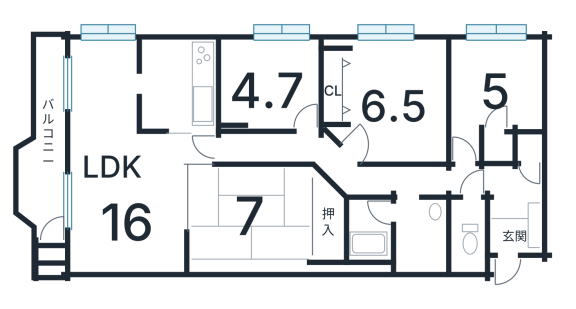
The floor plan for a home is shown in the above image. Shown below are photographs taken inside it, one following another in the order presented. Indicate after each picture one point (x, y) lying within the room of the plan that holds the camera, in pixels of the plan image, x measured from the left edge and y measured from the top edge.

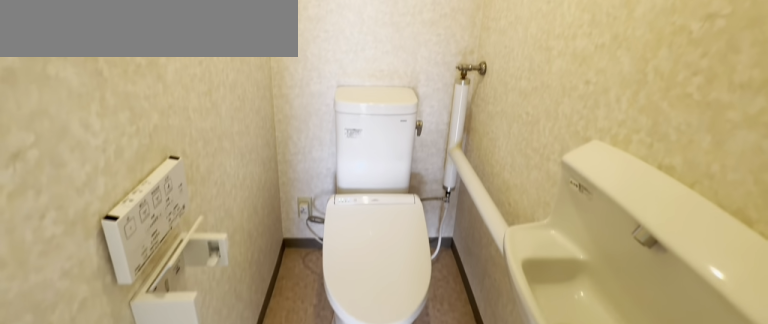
(466, 231)
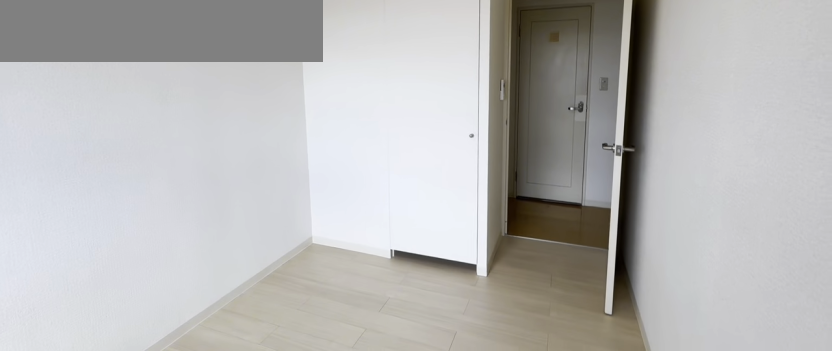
(490, 95)
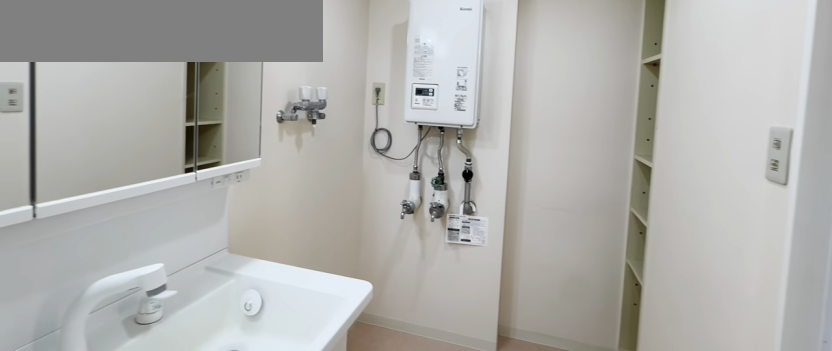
(420, 240)
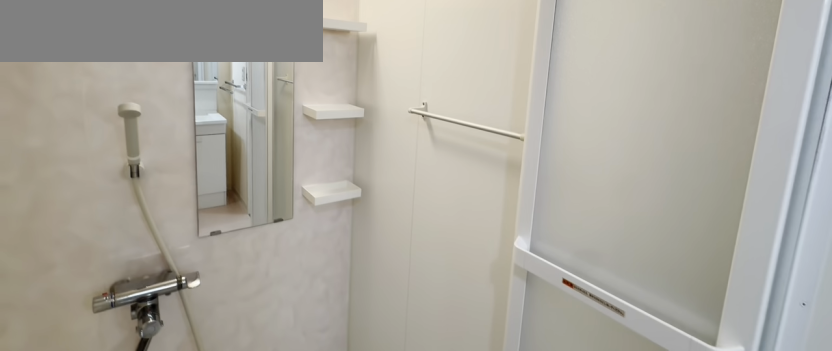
(366, 230)
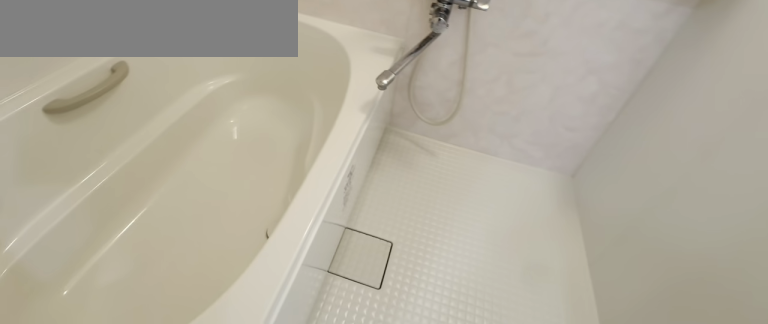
(366, 230)
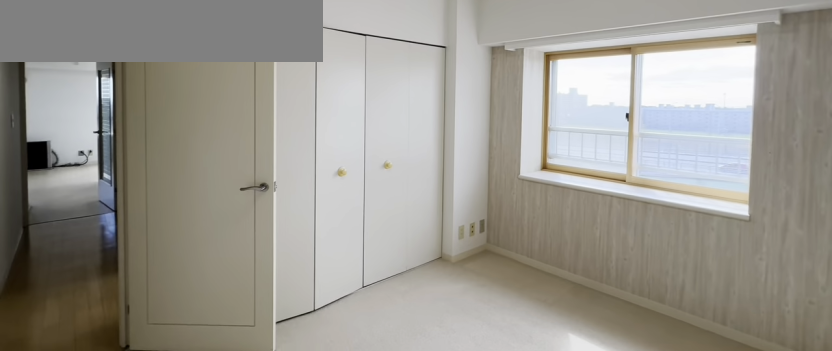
(391, 103)
